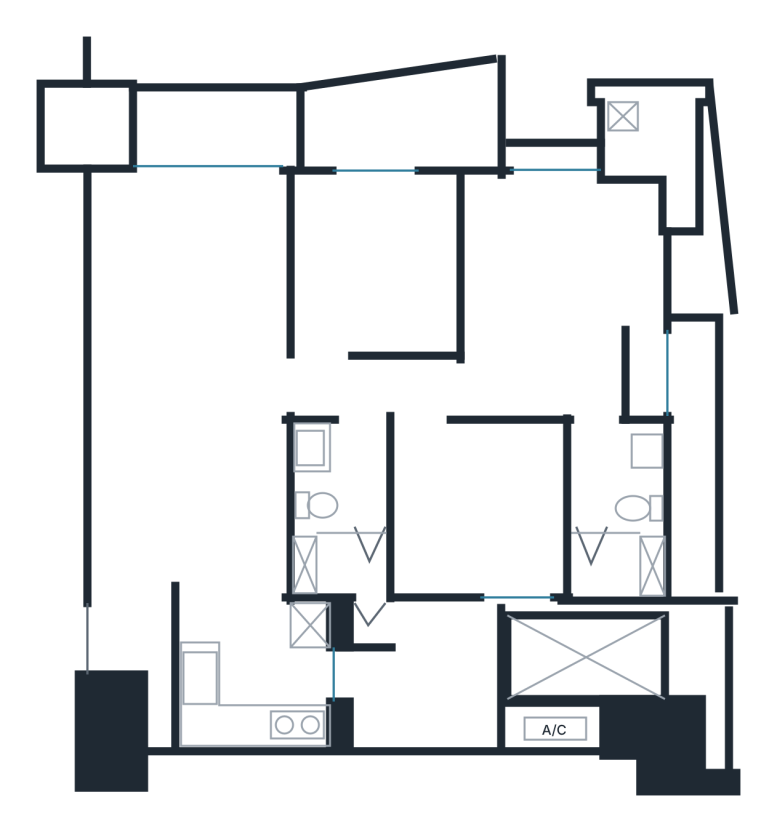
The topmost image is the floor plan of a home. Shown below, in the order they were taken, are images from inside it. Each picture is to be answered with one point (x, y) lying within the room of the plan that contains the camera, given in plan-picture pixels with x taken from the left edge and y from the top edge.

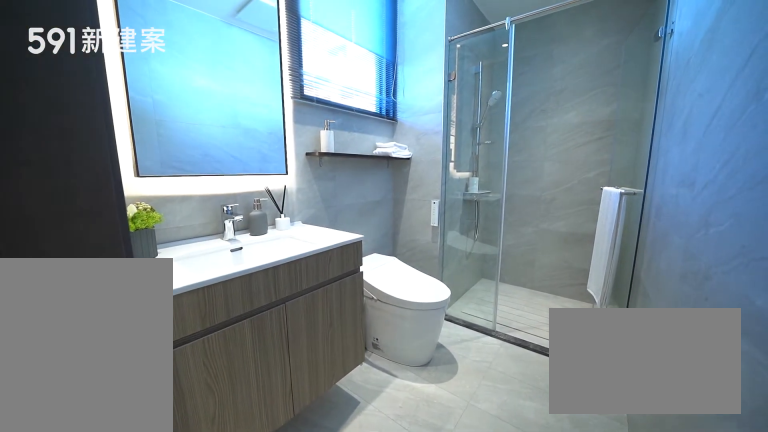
(618, 521)
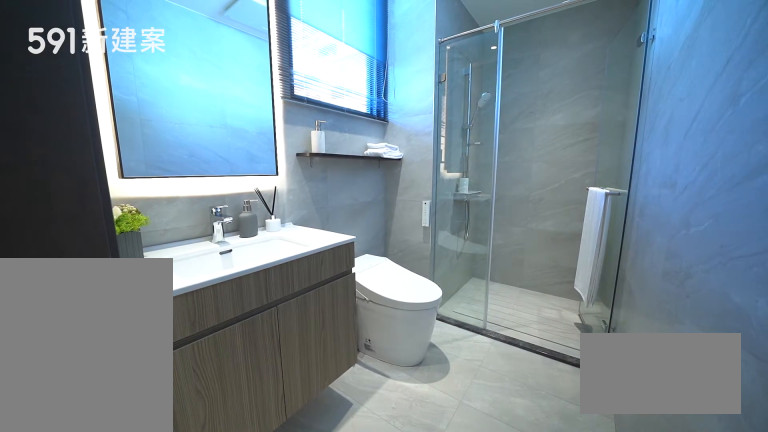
(618, 521)
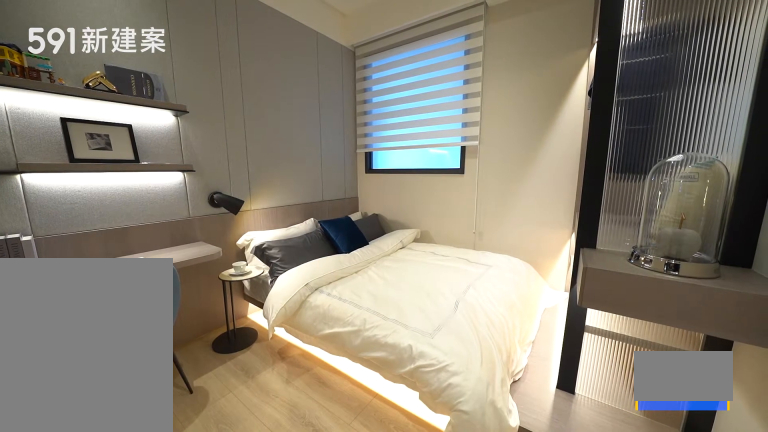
(484, 514)
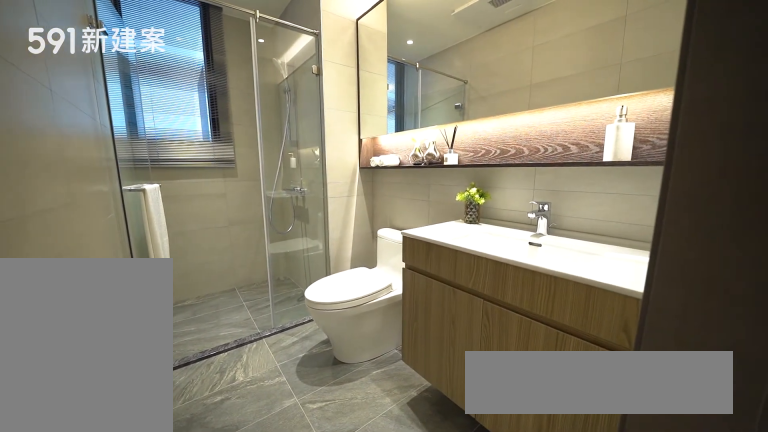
(340, 518)
